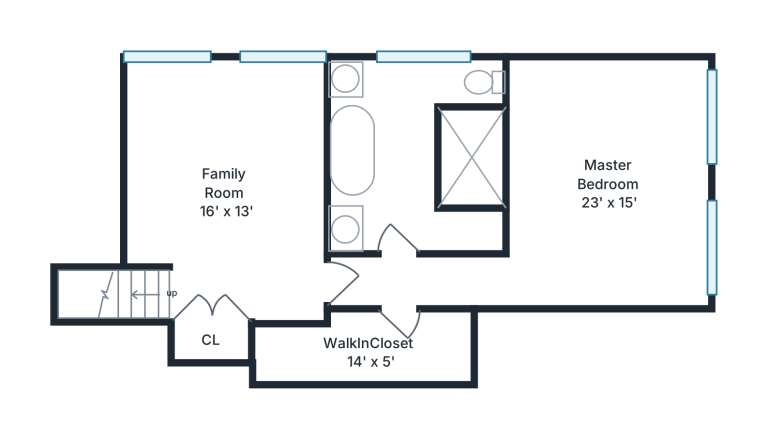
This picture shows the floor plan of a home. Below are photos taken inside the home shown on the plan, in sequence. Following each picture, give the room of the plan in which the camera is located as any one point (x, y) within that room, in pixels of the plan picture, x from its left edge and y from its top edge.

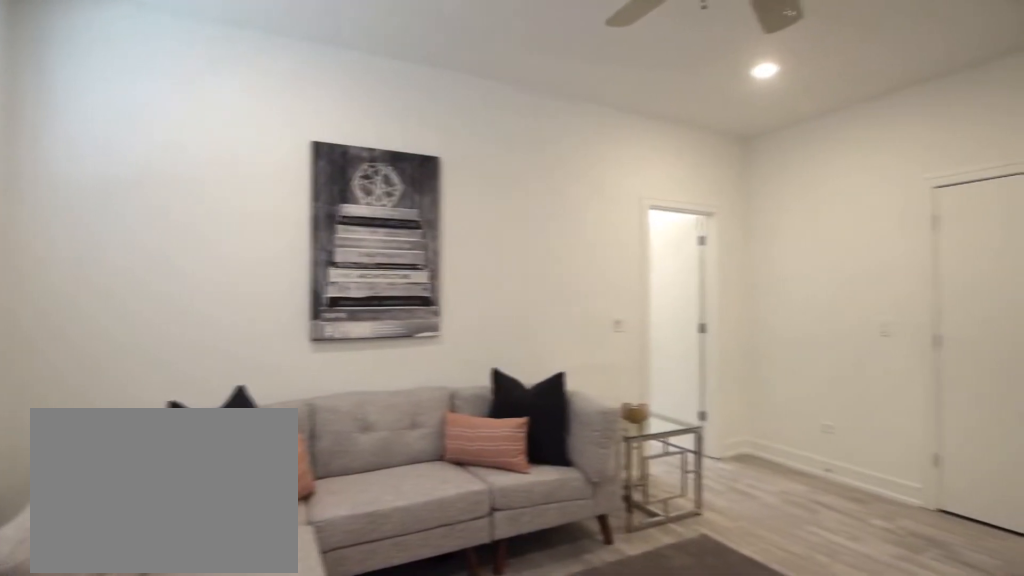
(227, 185)
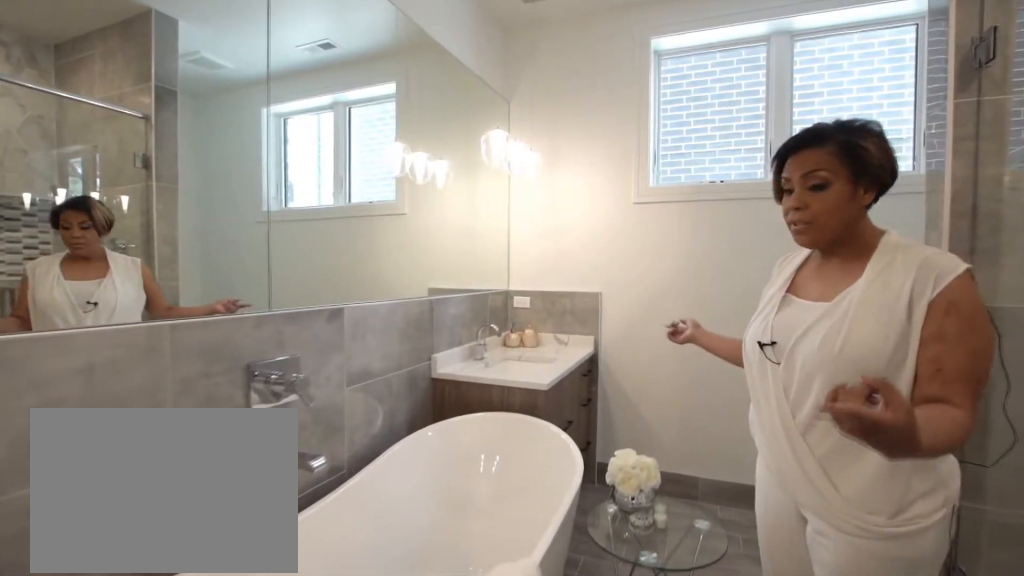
(417, 157)
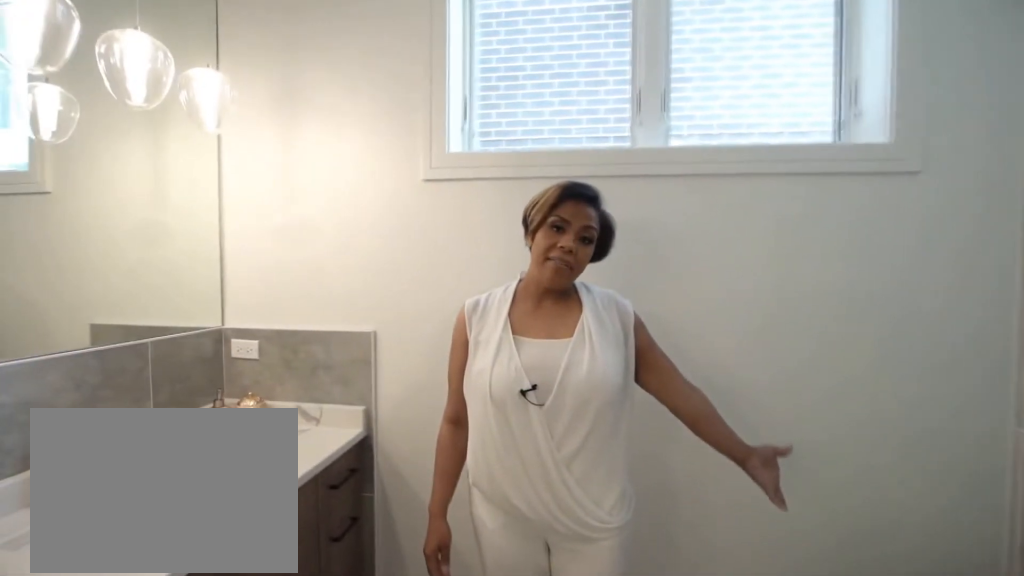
(417, 157)
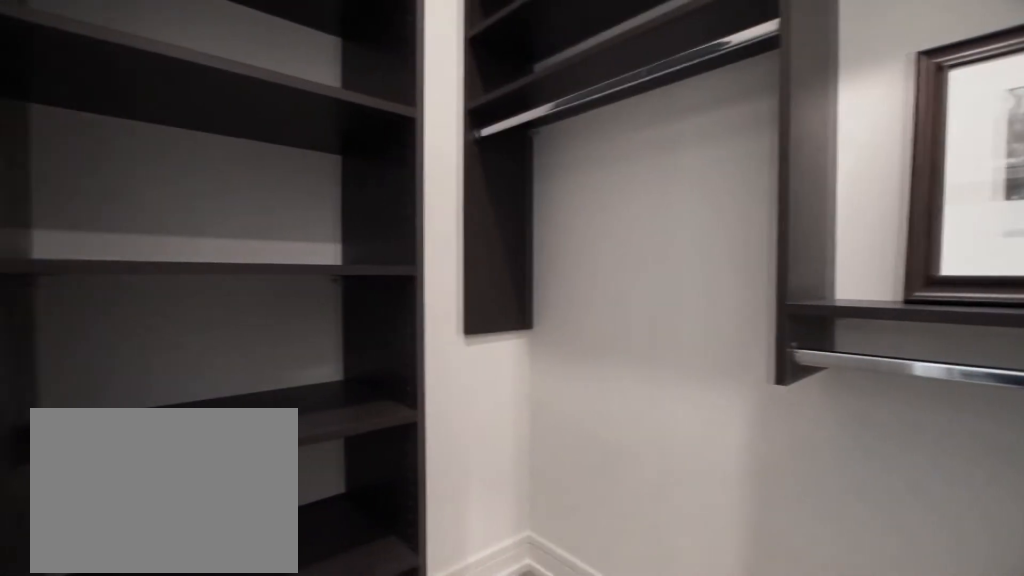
(367, 349)
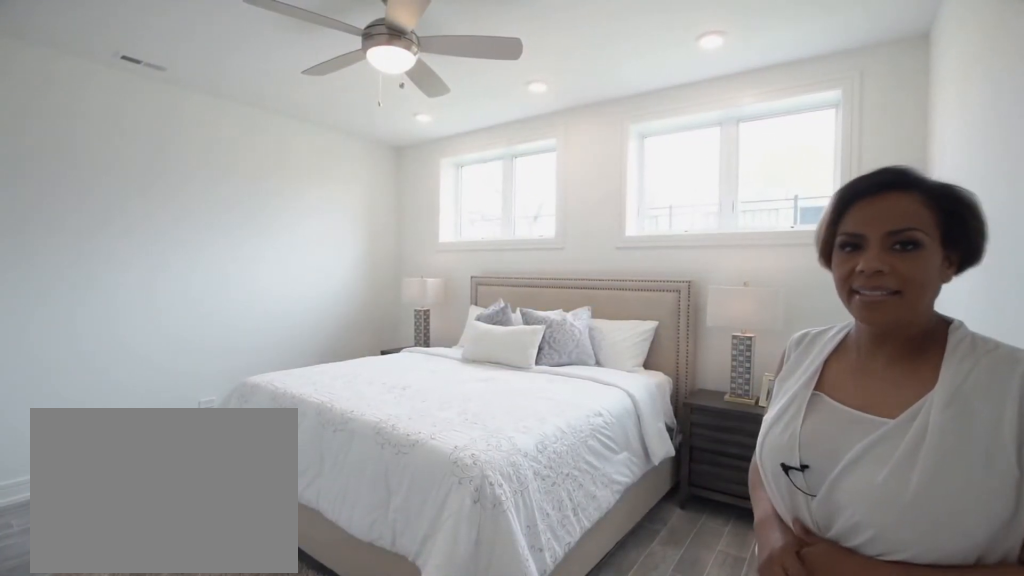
(607, 179)
